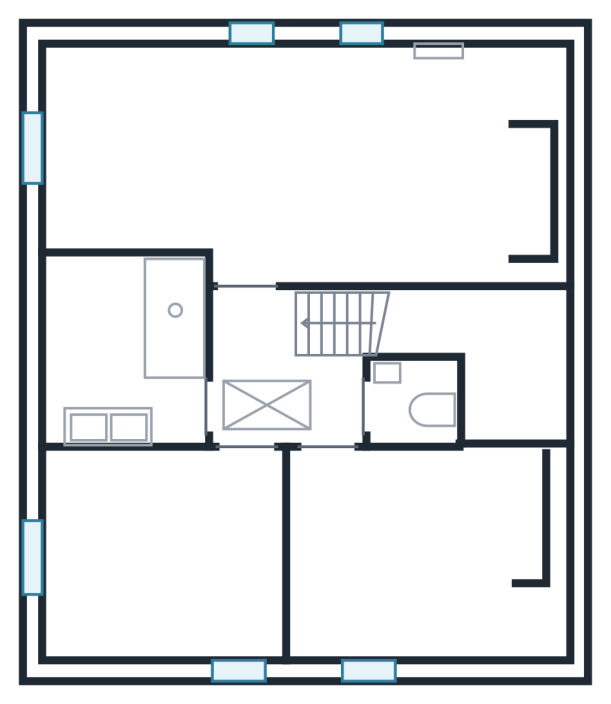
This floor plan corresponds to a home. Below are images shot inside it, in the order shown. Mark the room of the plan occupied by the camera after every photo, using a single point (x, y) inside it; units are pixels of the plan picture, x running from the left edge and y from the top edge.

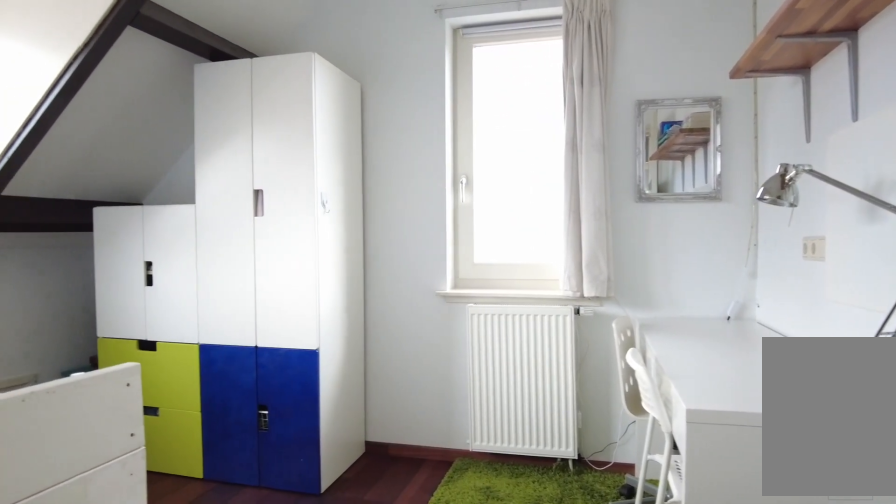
(412, 554)
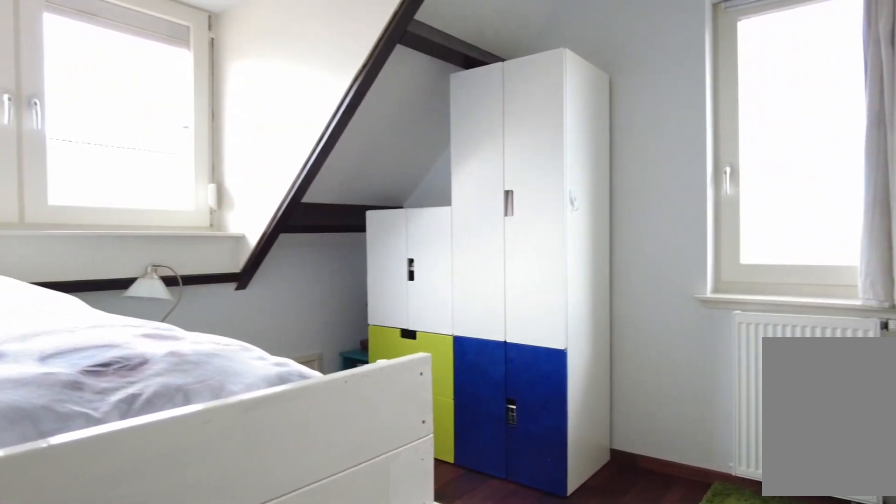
(412, 554)
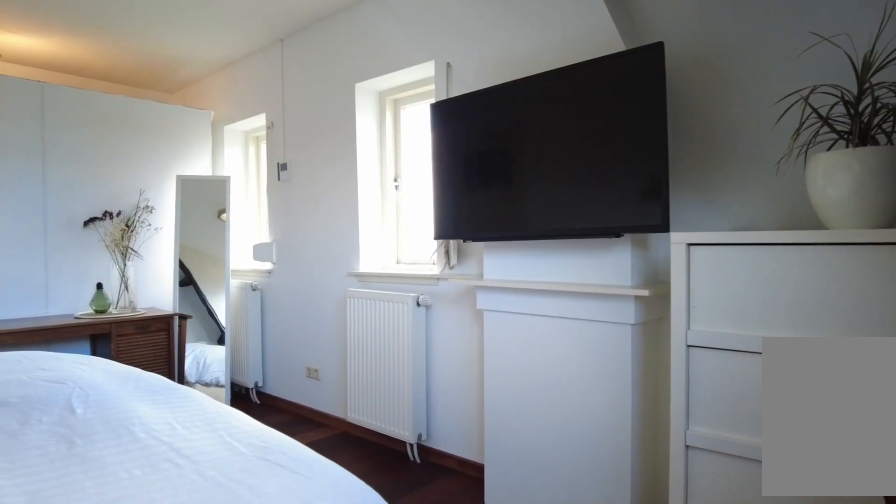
(322, 163)
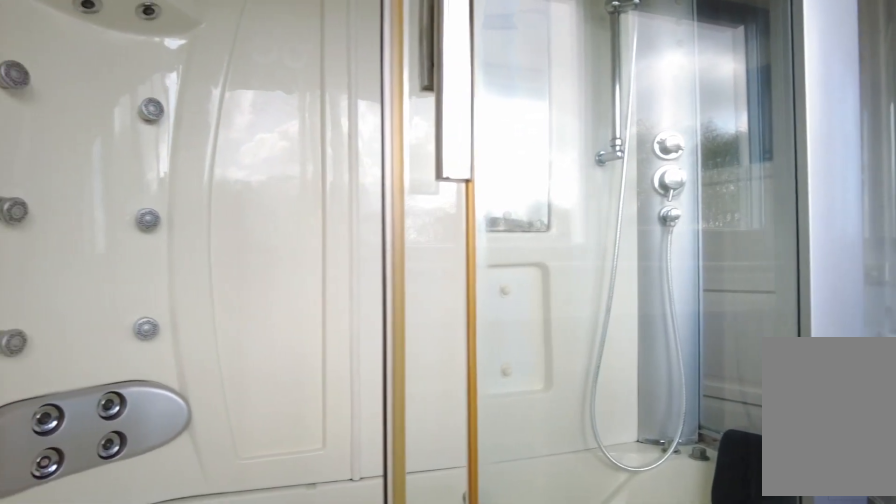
(121, 351)
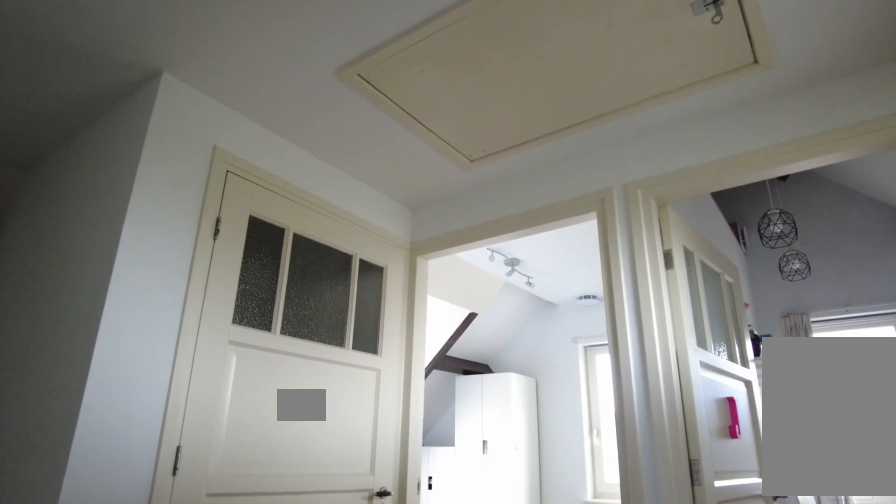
(278, 379)
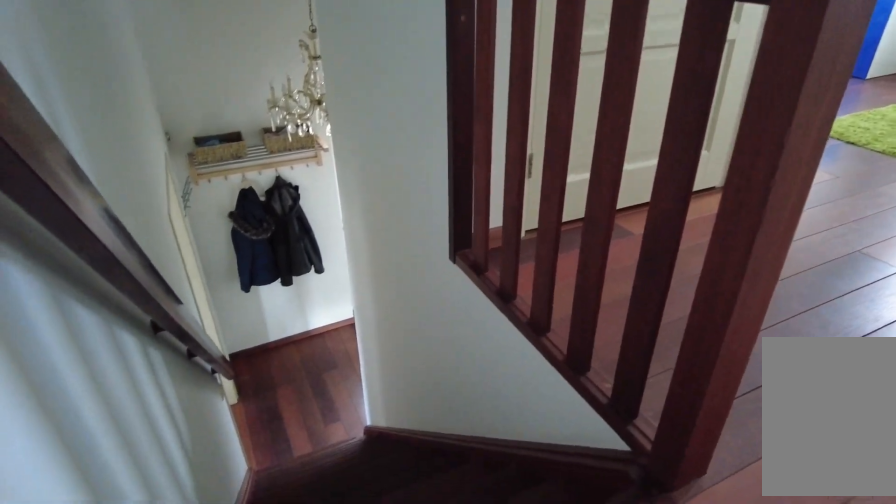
(278, 379)
